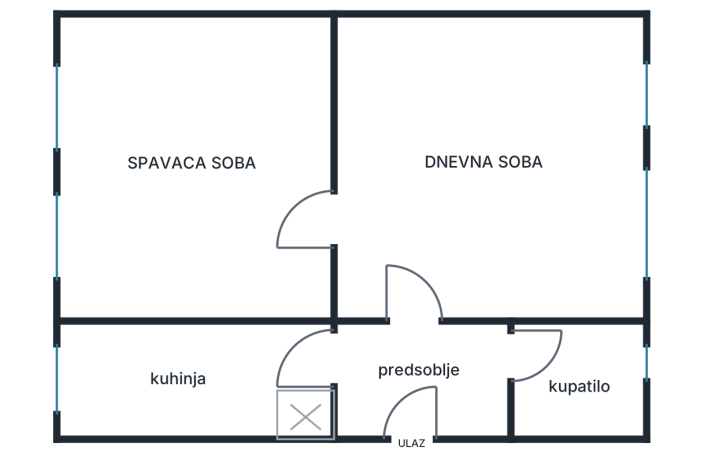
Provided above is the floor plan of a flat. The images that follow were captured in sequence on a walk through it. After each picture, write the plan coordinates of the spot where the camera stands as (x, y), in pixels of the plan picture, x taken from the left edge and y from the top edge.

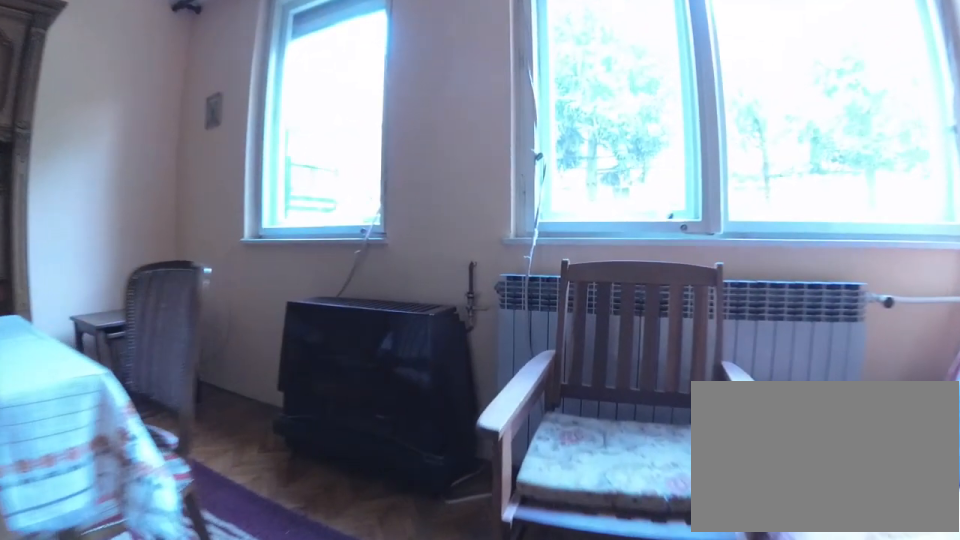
(504, 255)
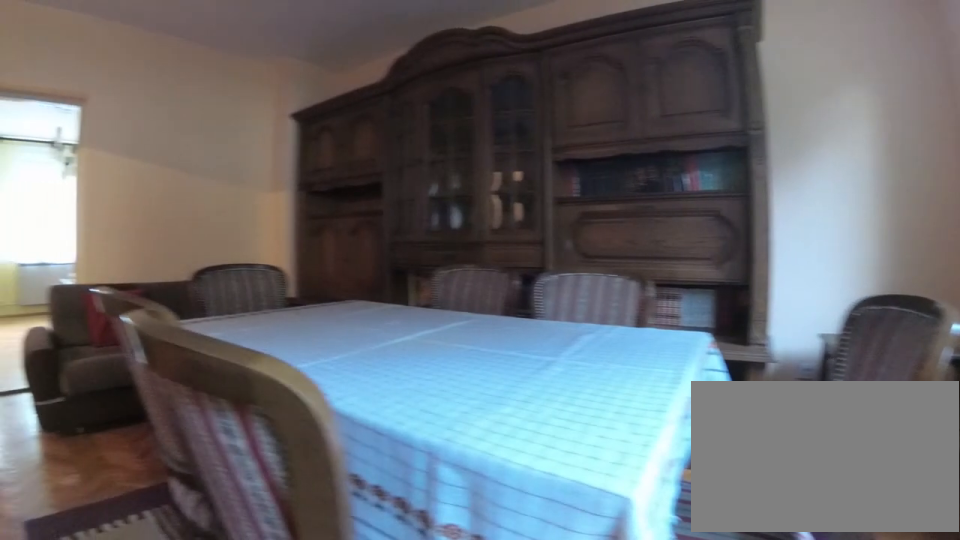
(599, 228)
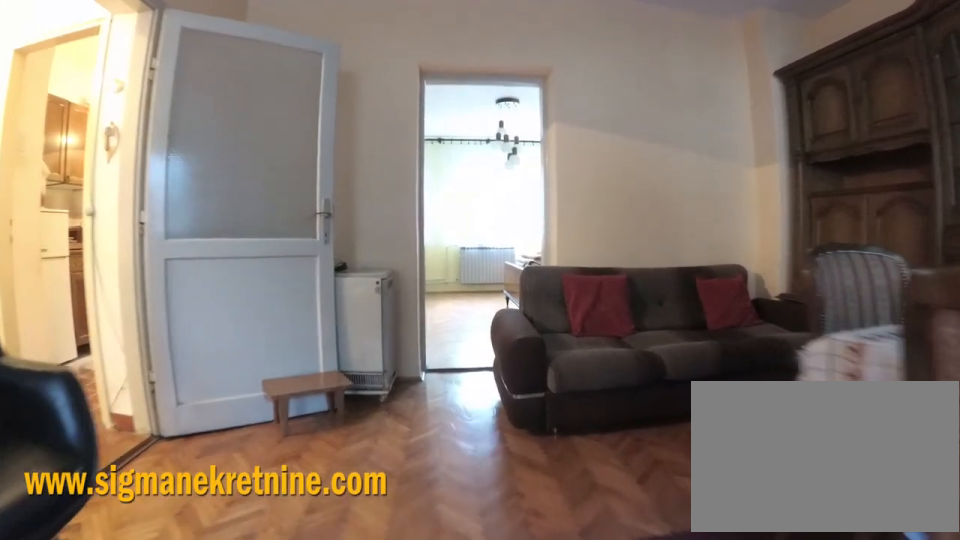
(559, 232)
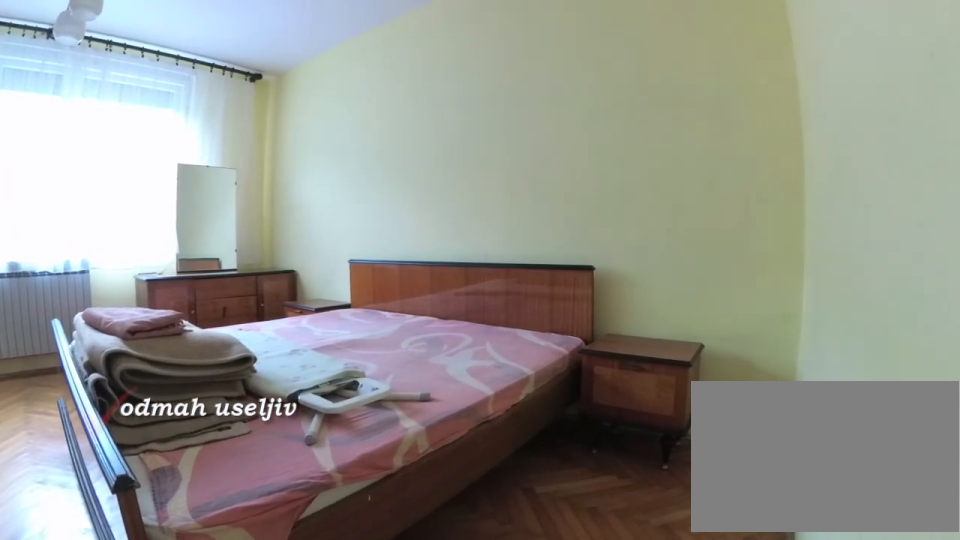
(314, 248)
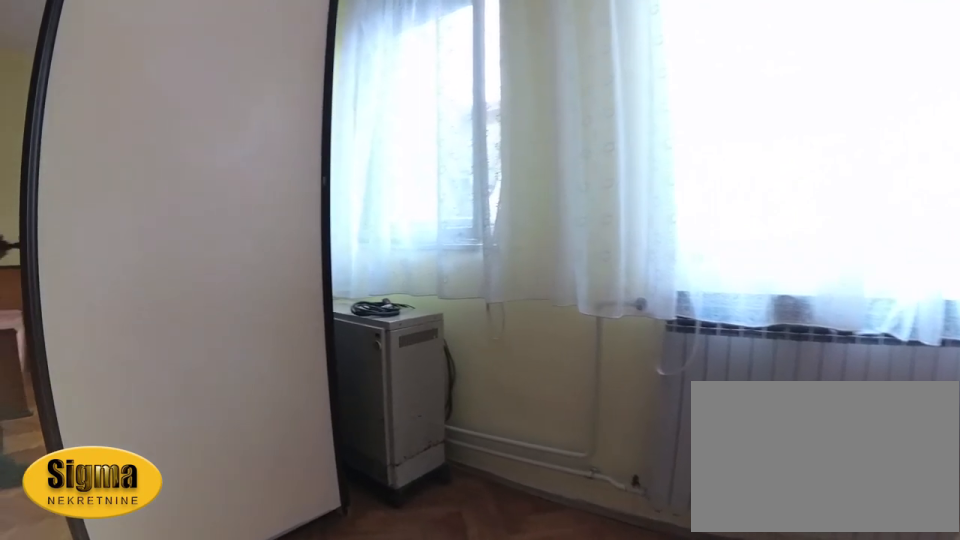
(189, 210)
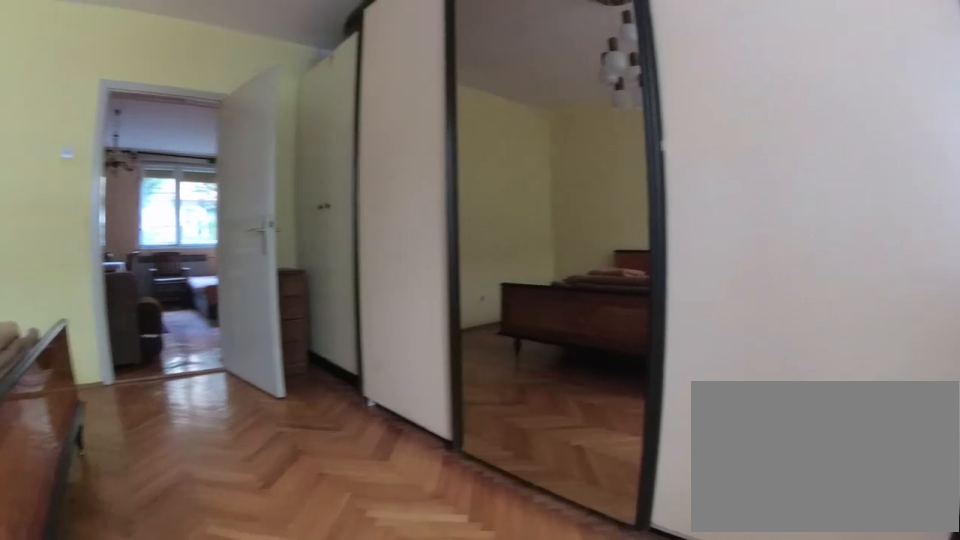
(143, 213)
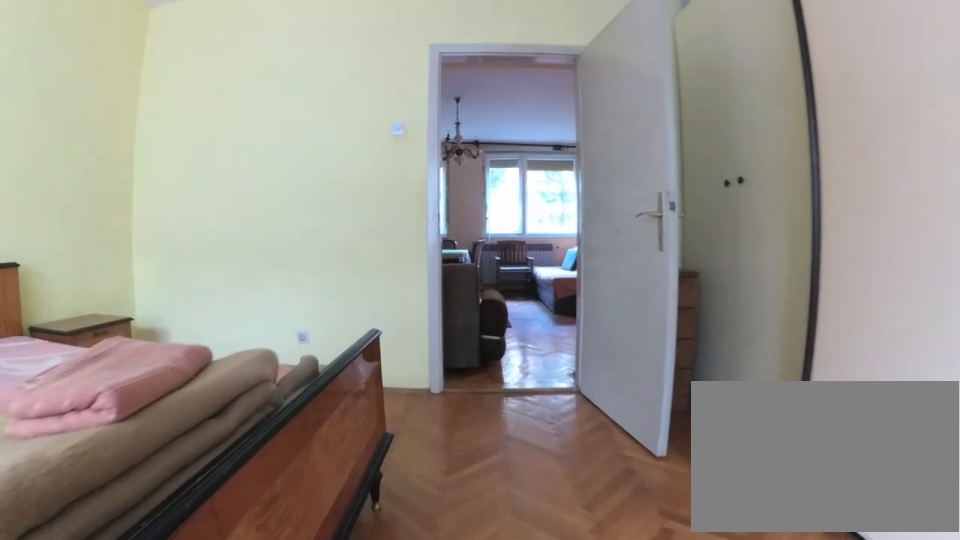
(193, 236)
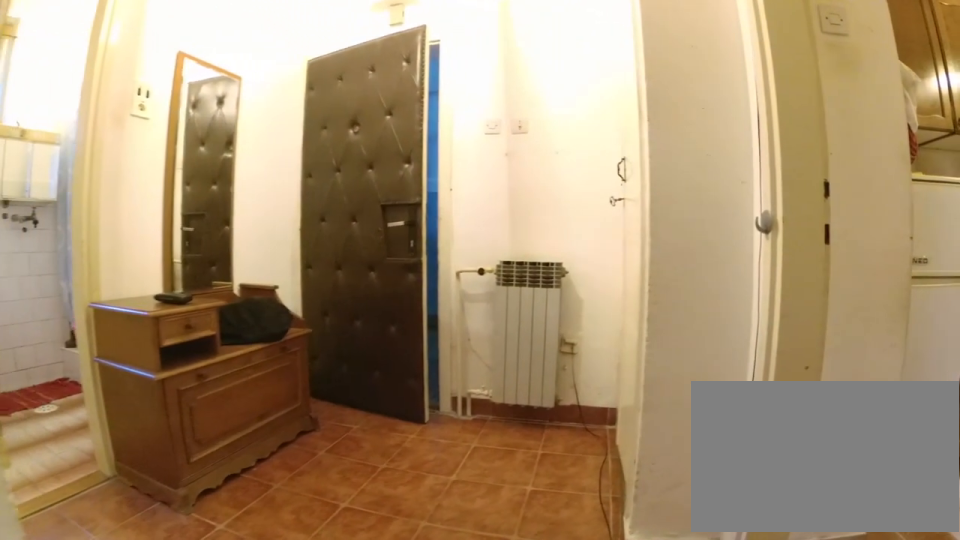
(421, 303)
